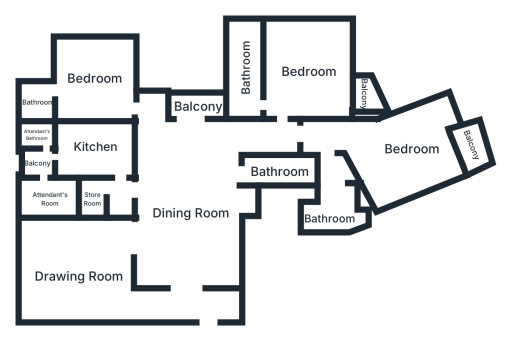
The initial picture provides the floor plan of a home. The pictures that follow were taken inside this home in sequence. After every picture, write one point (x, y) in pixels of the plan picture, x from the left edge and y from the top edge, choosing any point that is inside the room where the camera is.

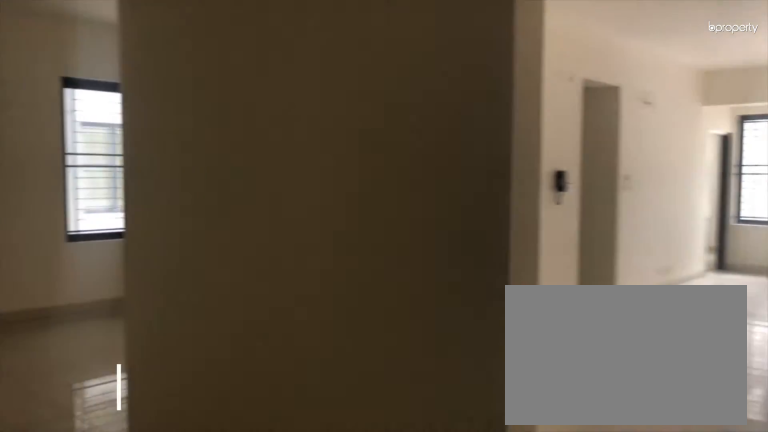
(208, 305)
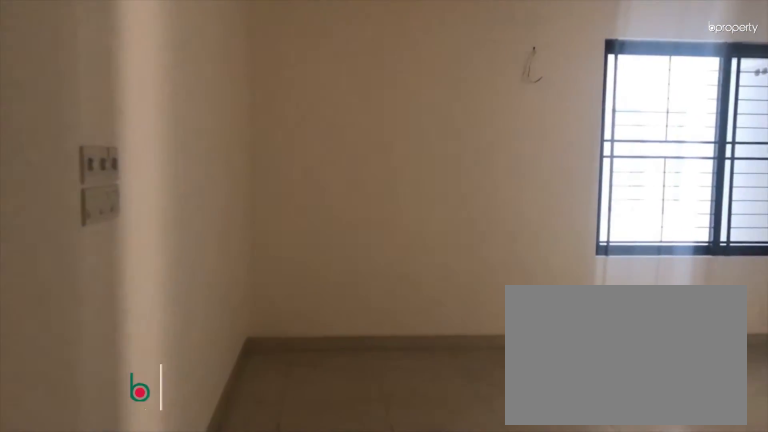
(81, 282)
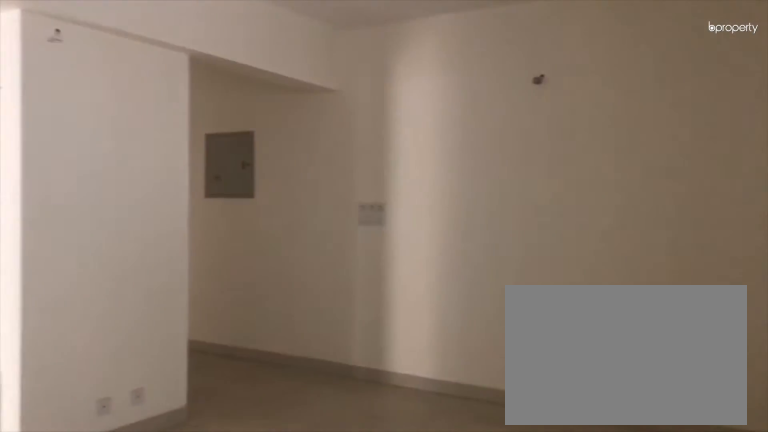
(81, 282)
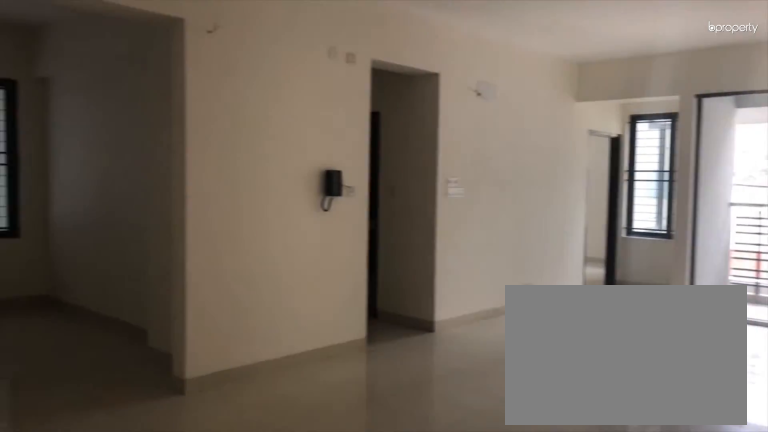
(191, 214)
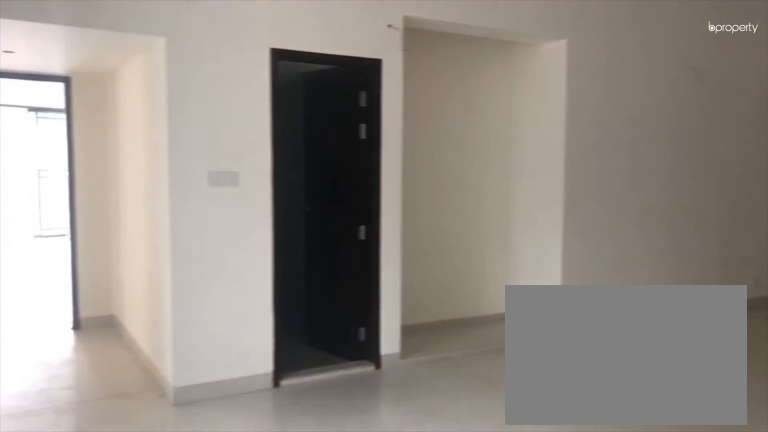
(191, 214)
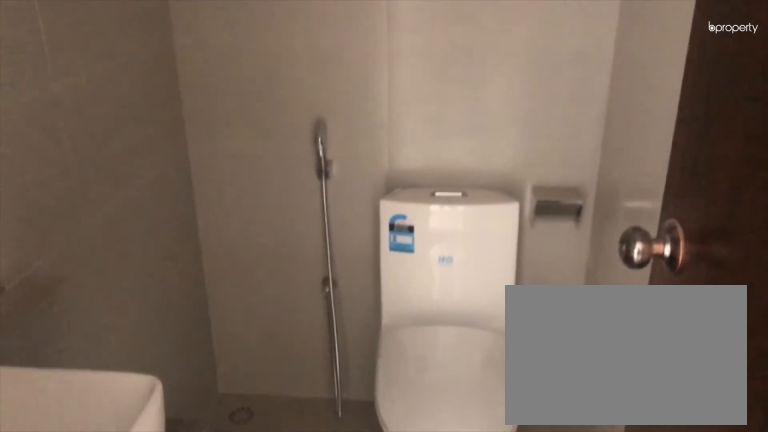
(279, 172)
